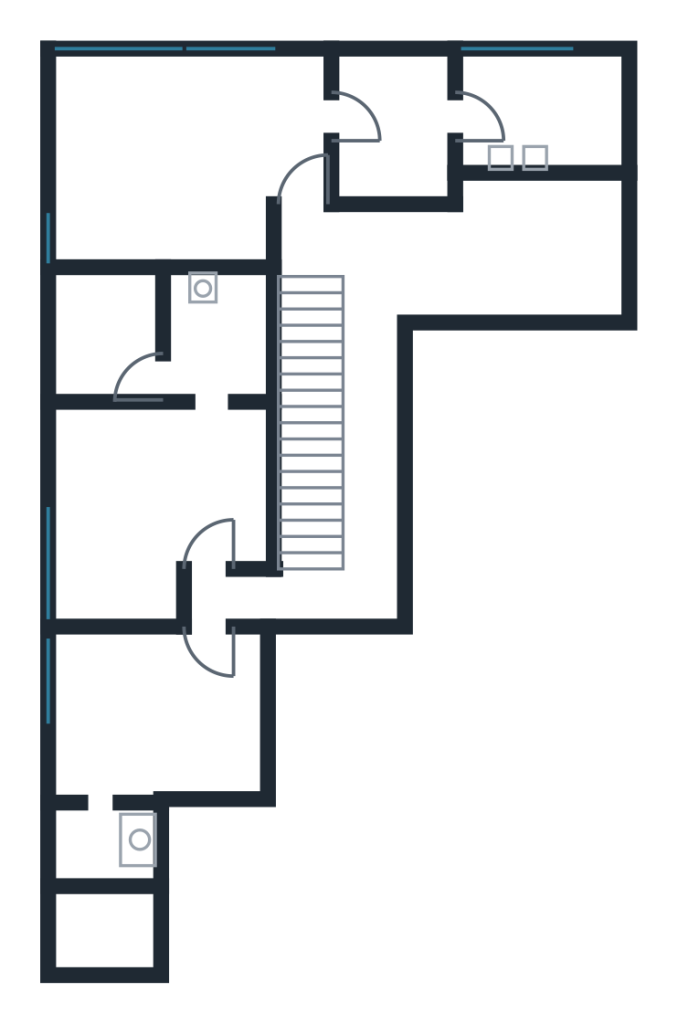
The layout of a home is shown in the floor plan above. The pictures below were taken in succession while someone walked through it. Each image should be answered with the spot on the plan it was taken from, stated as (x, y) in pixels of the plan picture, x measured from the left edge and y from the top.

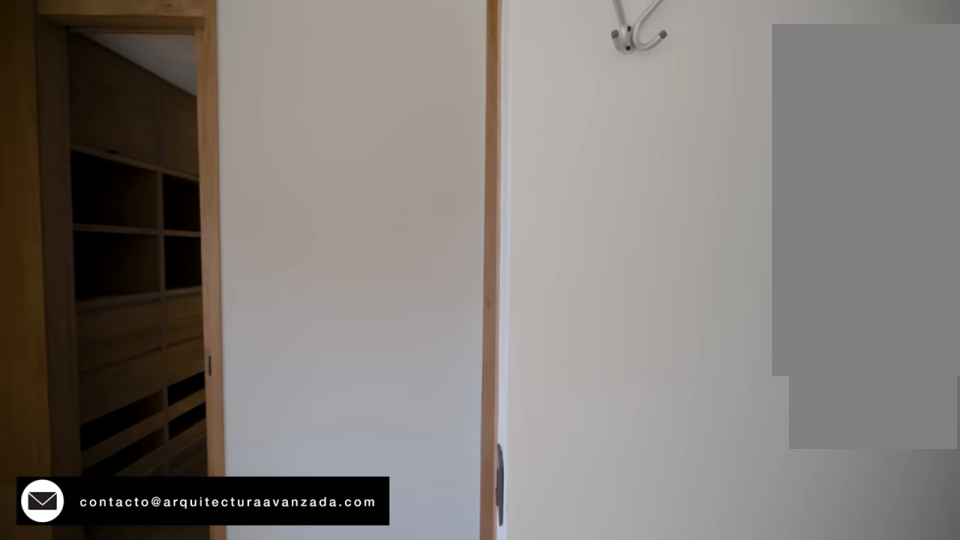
(238, 206)
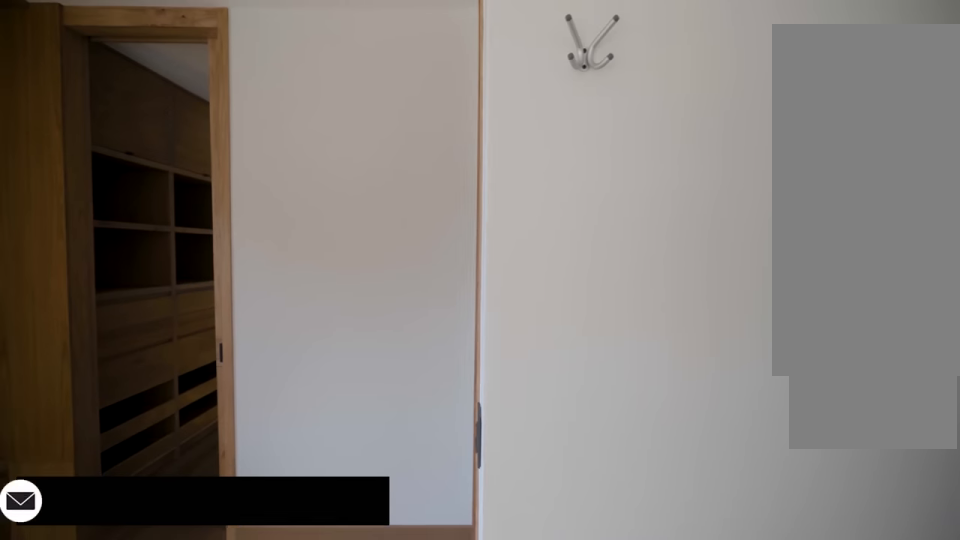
(219, 203)
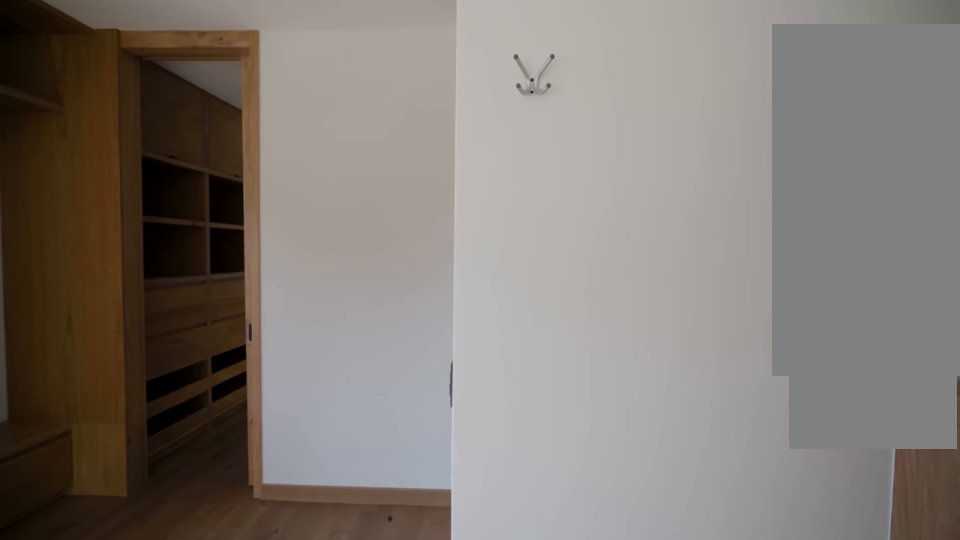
(182, 209)
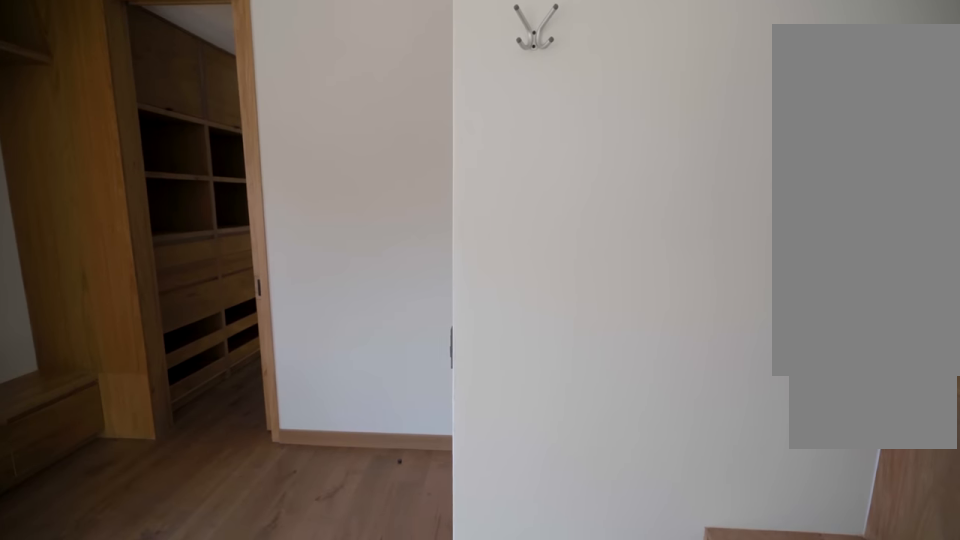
(182, 209)
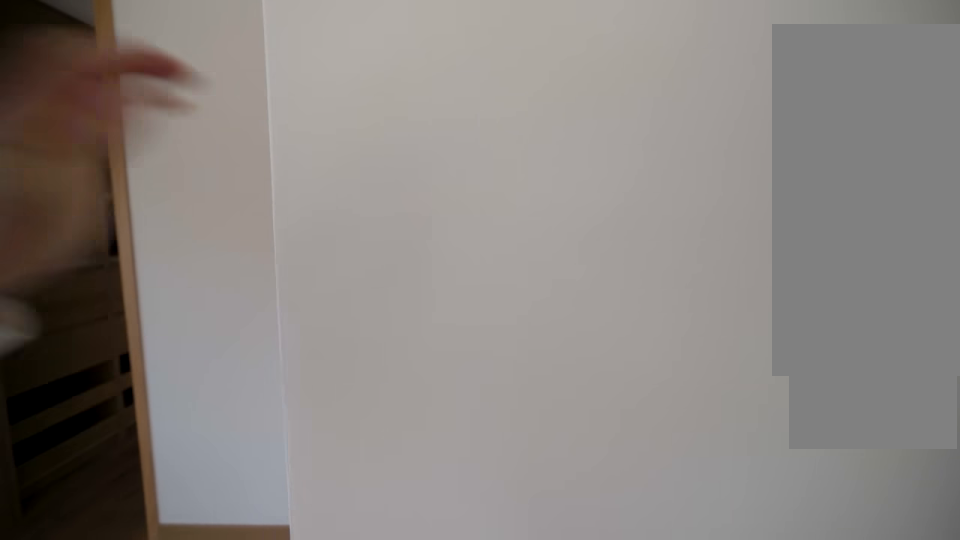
(205, 218)
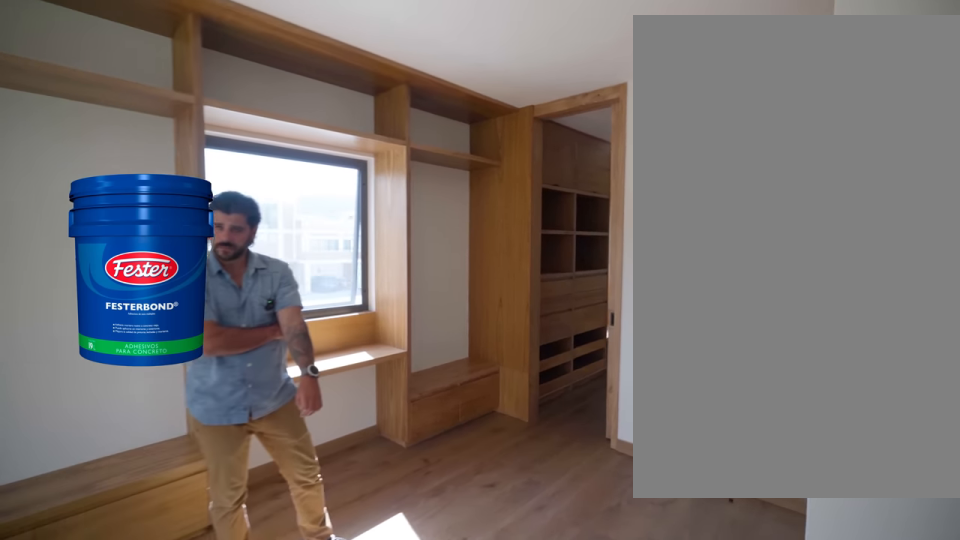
(191, 215)
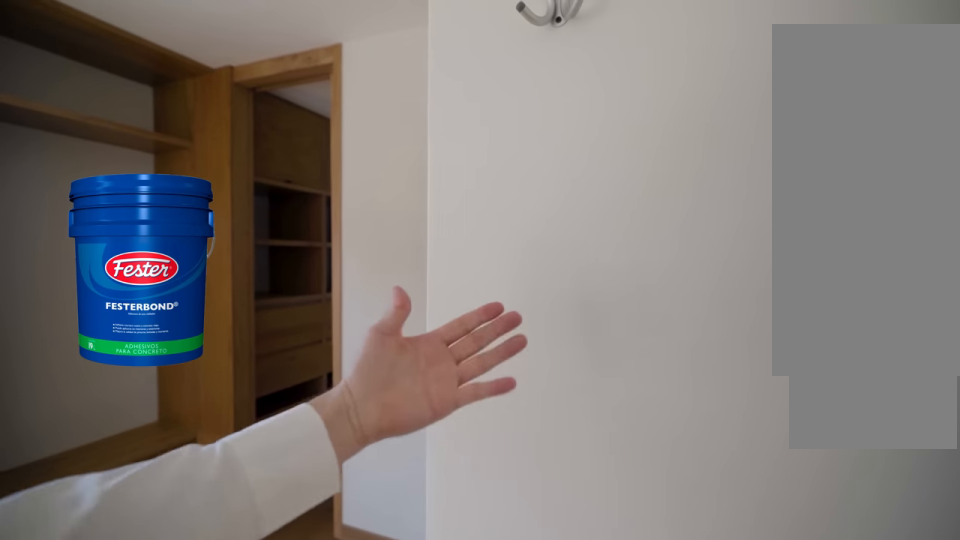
(206, 224)
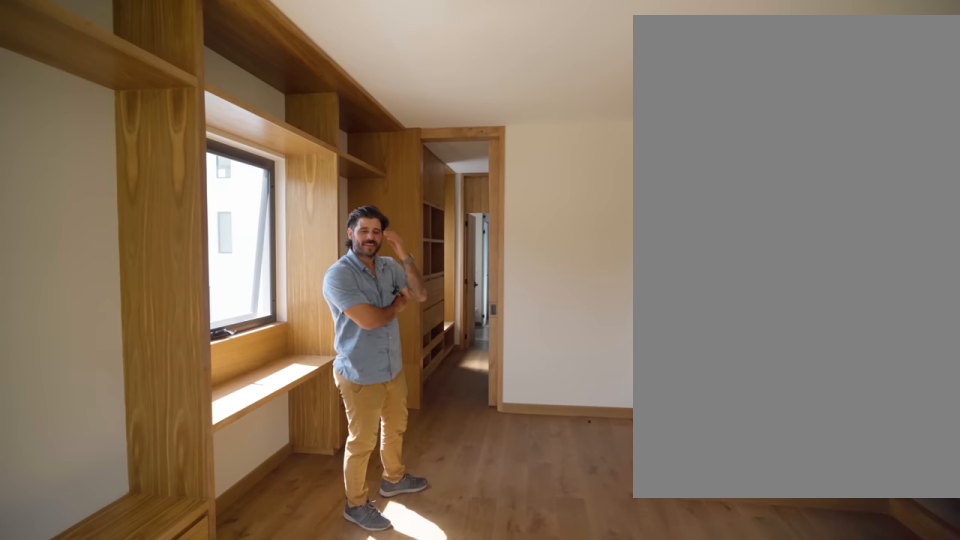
(105, 185)
